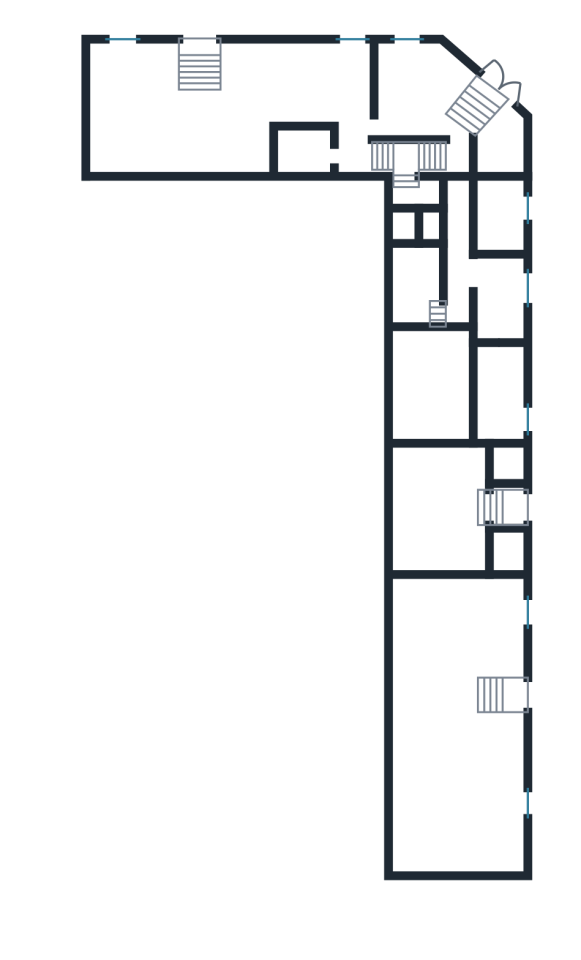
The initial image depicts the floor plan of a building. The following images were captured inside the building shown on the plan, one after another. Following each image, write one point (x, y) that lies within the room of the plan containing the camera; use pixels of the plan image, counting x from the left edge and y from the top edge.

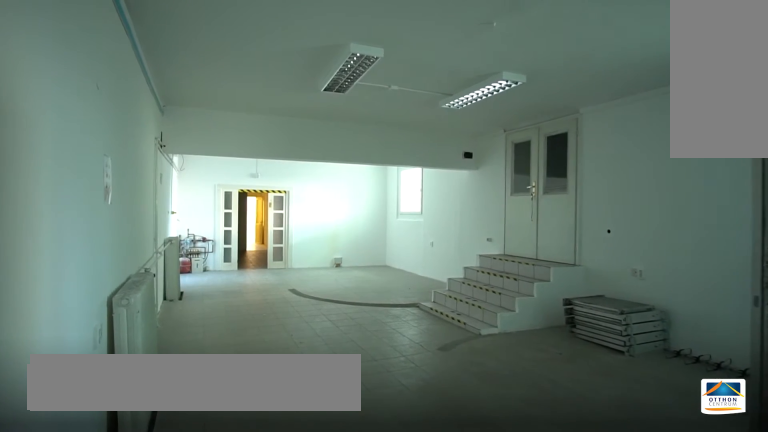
(439, 705)
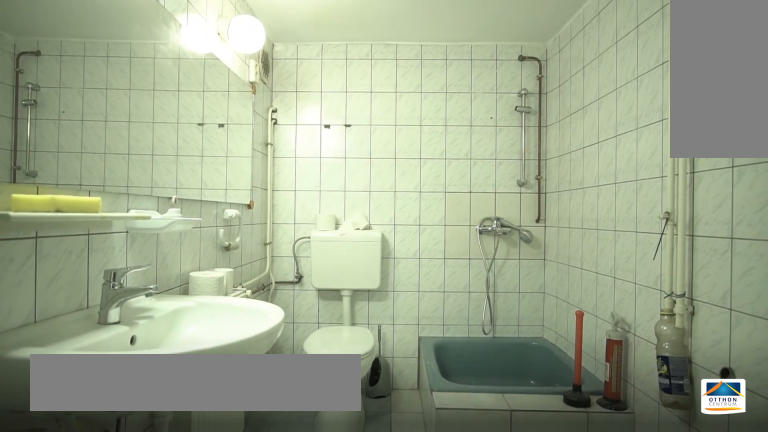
(418, 287)
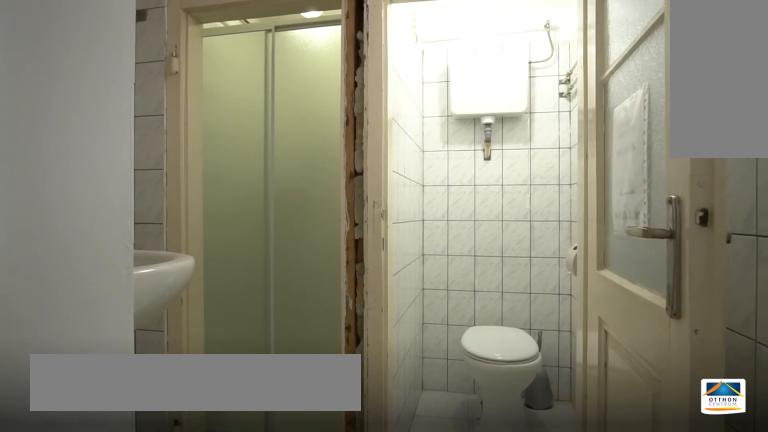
(403, 215)
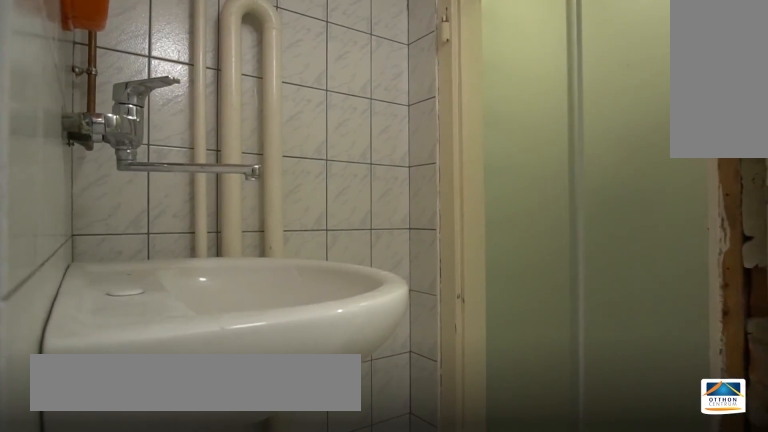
(404, 215)
